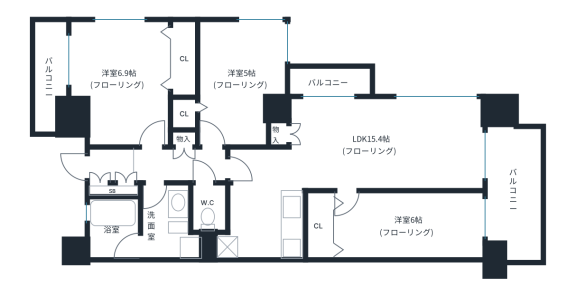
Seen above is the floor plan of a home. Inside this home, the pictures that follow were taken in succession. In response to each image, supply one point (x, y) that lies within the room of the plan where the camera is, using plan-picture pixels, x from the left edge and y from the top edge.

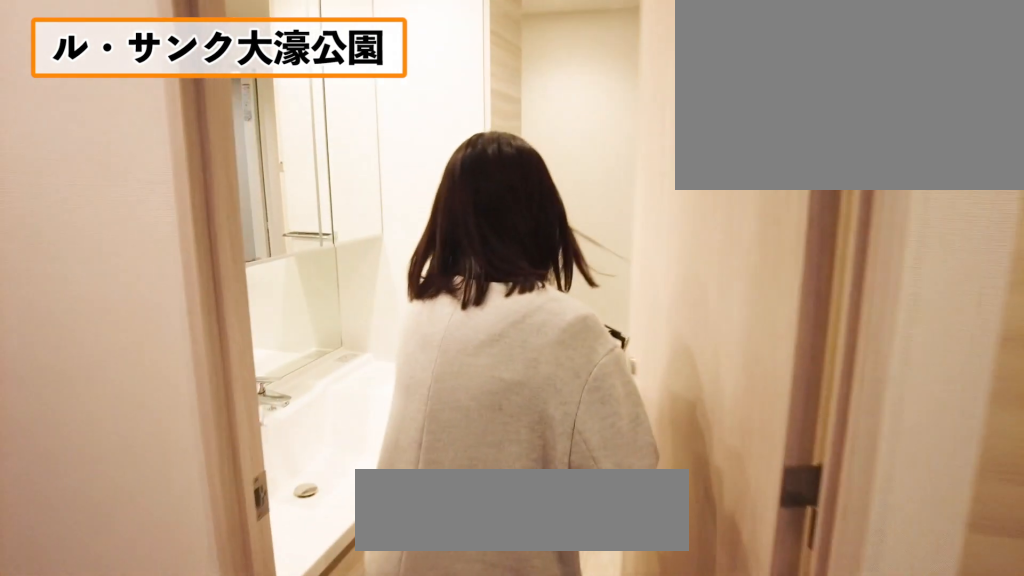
(160, 212)
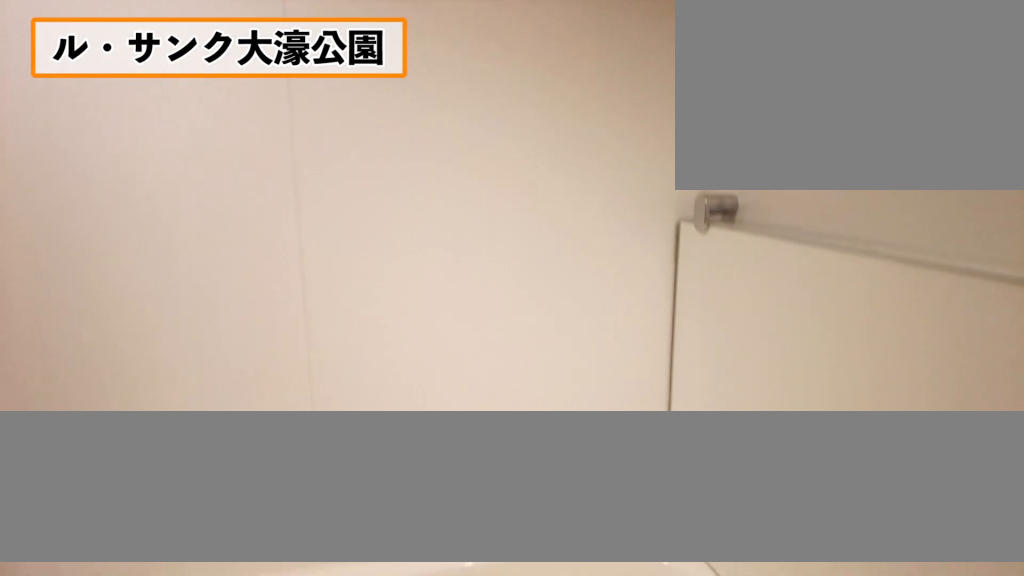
(122, 232)
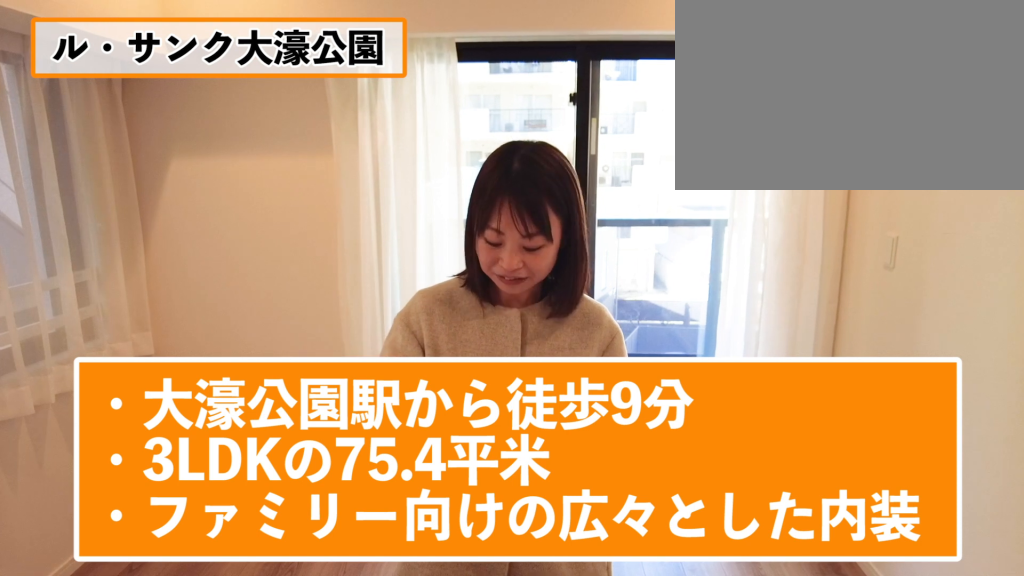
(378, 148)
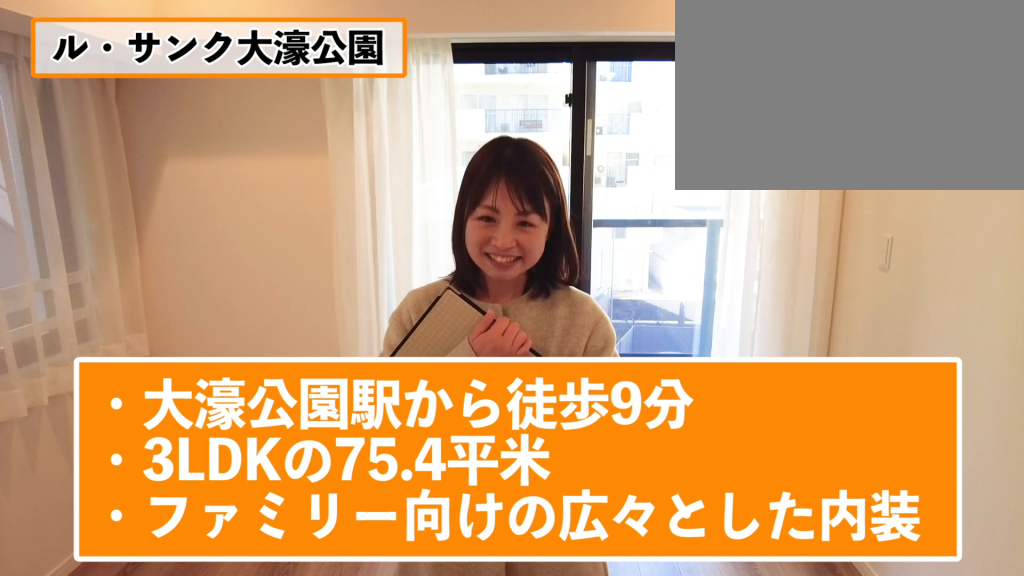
(378, 148)
